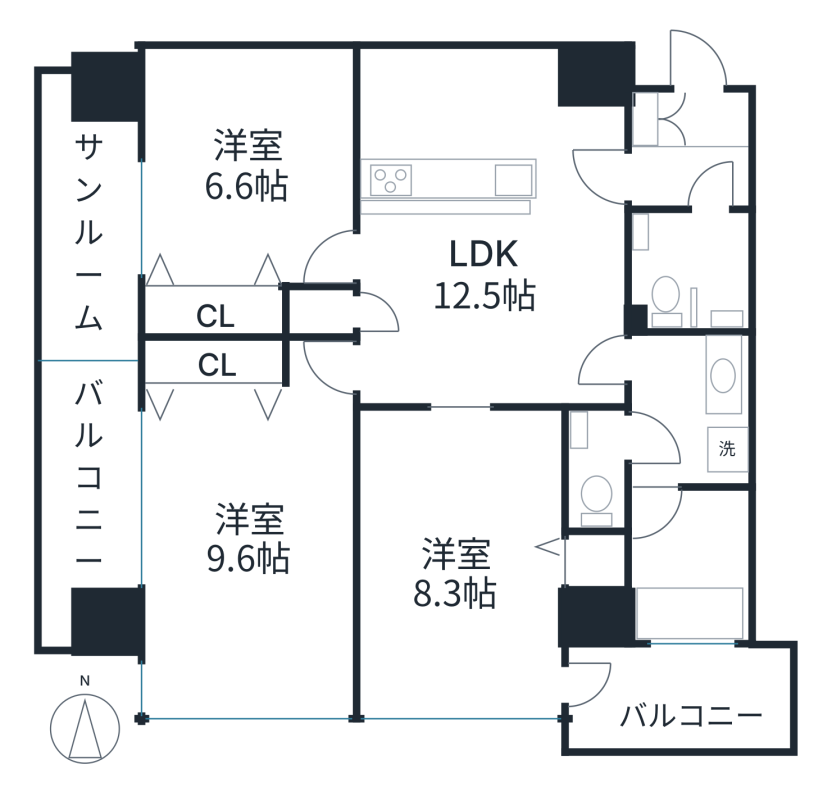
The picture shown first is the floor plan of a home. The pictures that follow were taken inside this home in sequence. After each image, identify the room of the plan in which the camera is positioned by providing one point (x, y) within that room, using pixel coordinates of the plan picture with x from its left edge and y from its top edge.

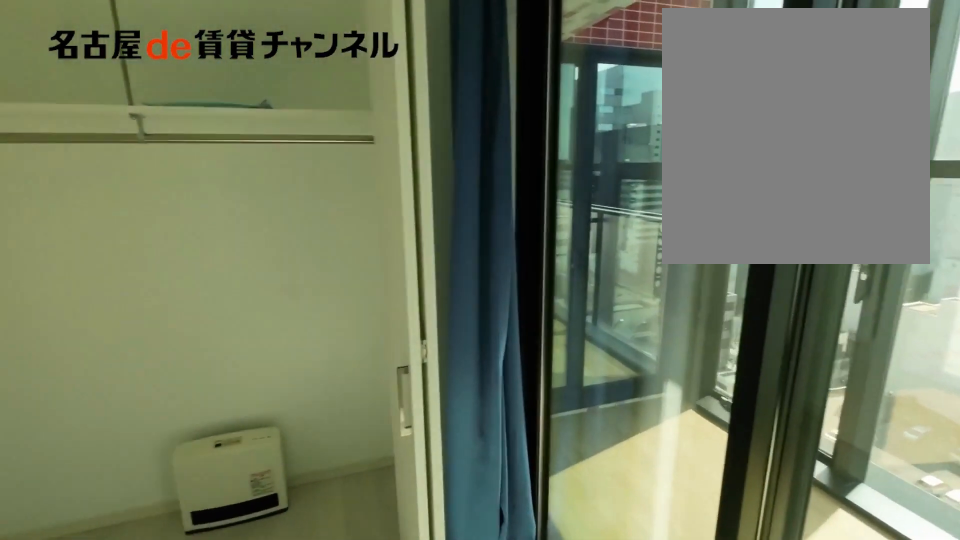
(248, 165)
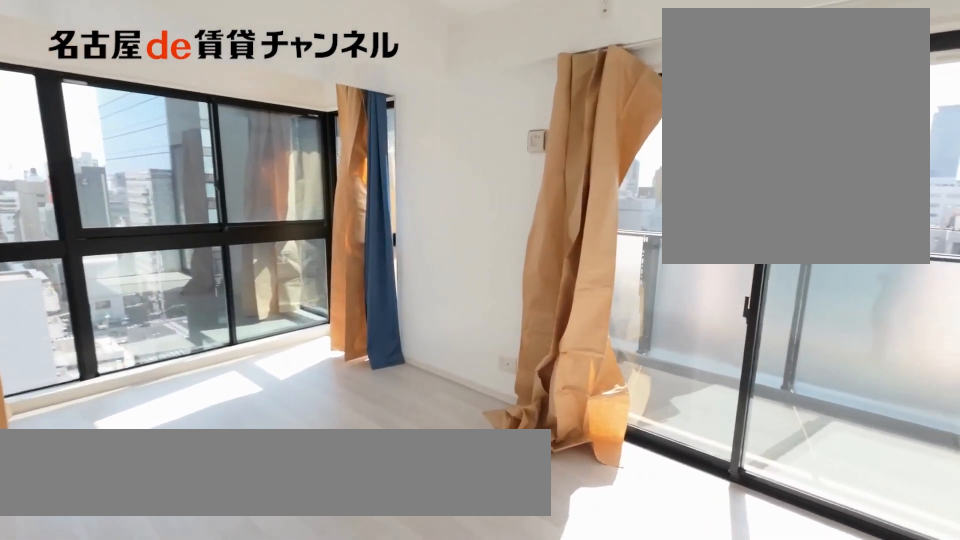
(259, 540)
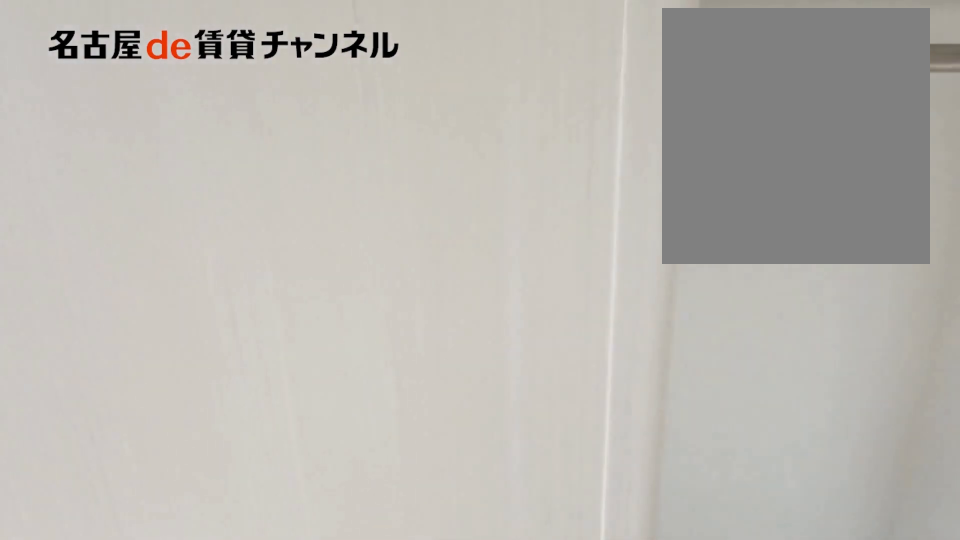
(259, 540)
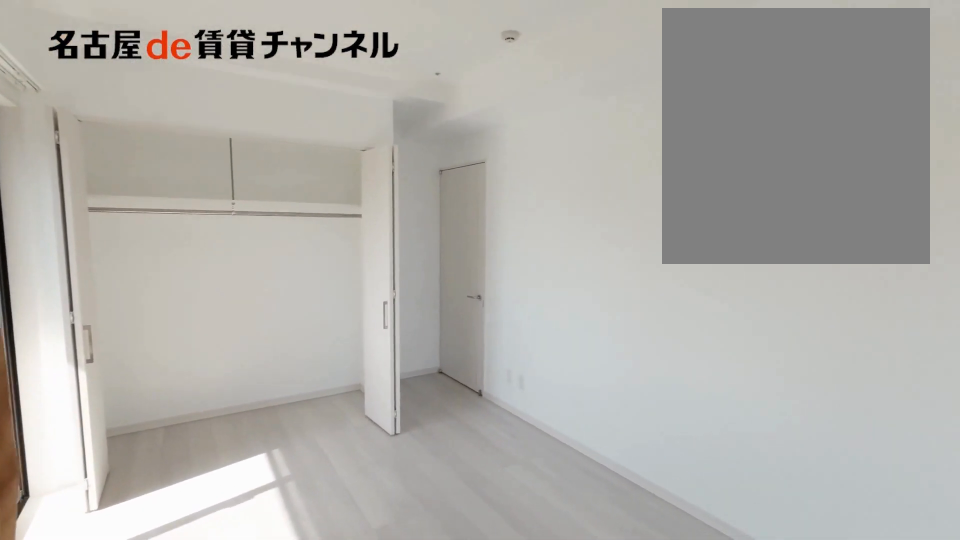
(260, 540)
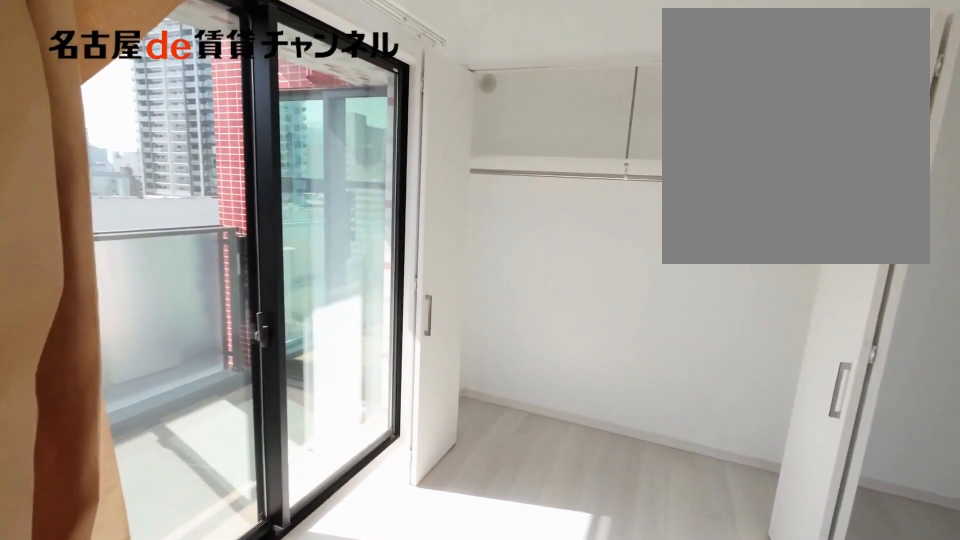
(260, 540)
